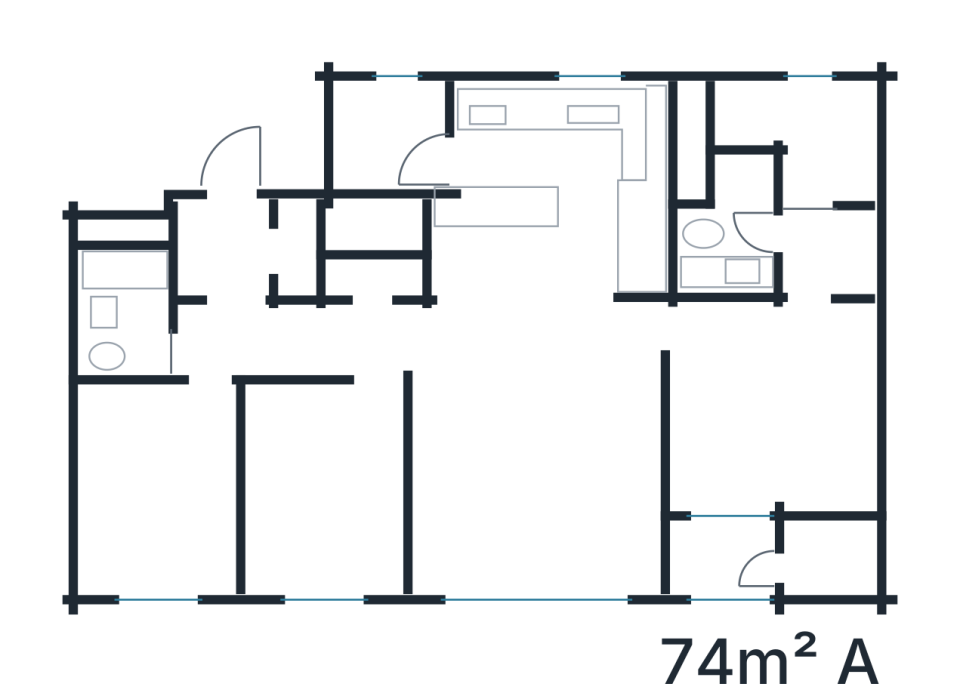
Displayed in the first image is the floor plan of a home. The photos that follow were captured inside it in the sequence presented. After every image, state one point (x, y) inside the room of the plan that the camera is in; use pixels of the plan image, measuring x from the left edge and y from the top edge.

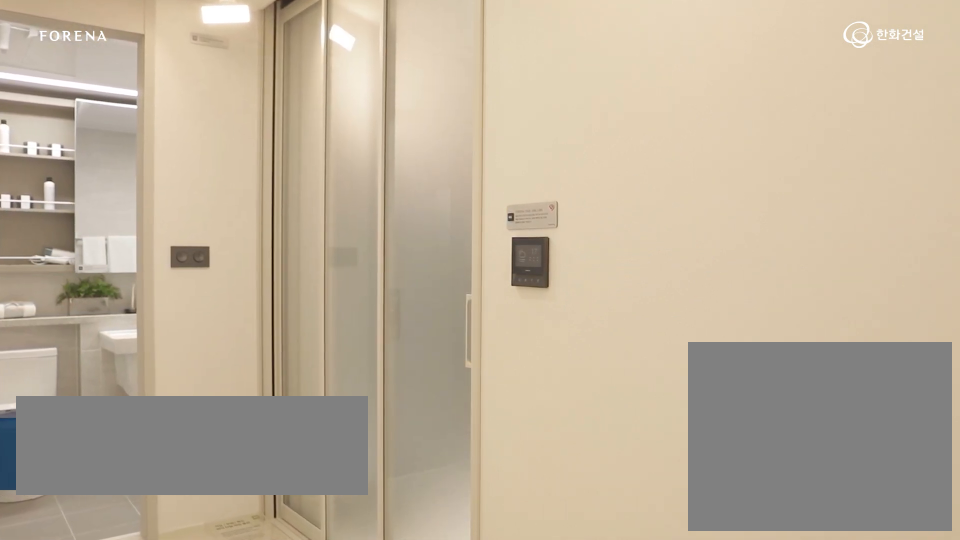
(235, 246)
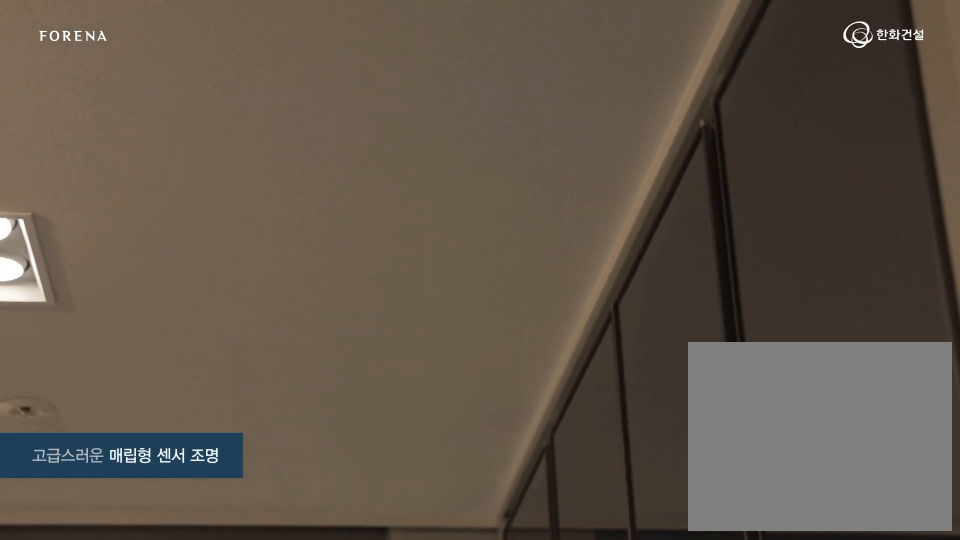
(236, 246)
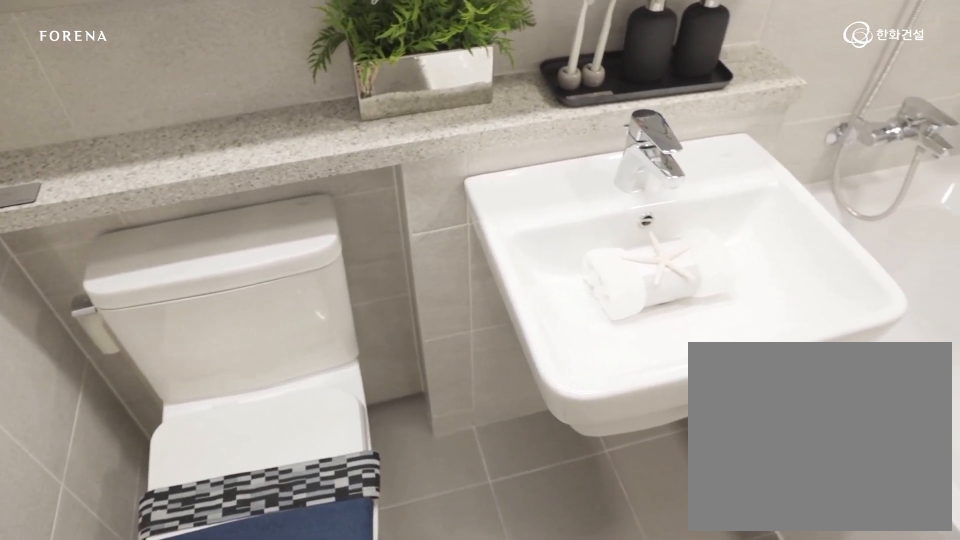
(161, 347)
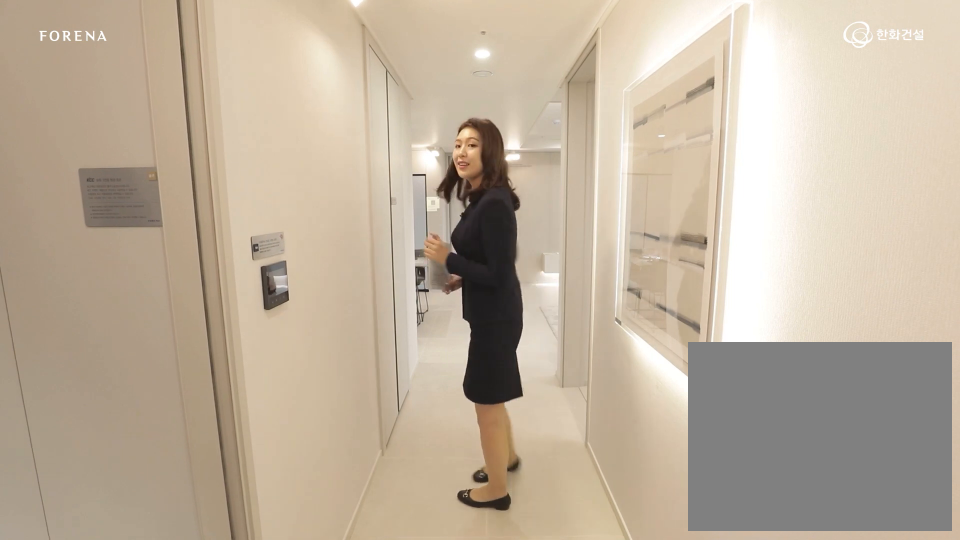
(342, 340)
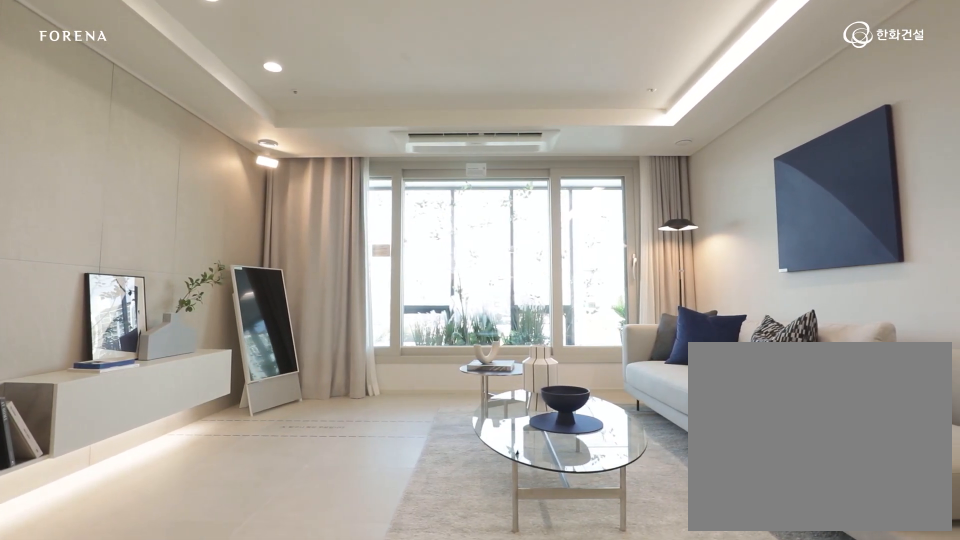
(544, 463)
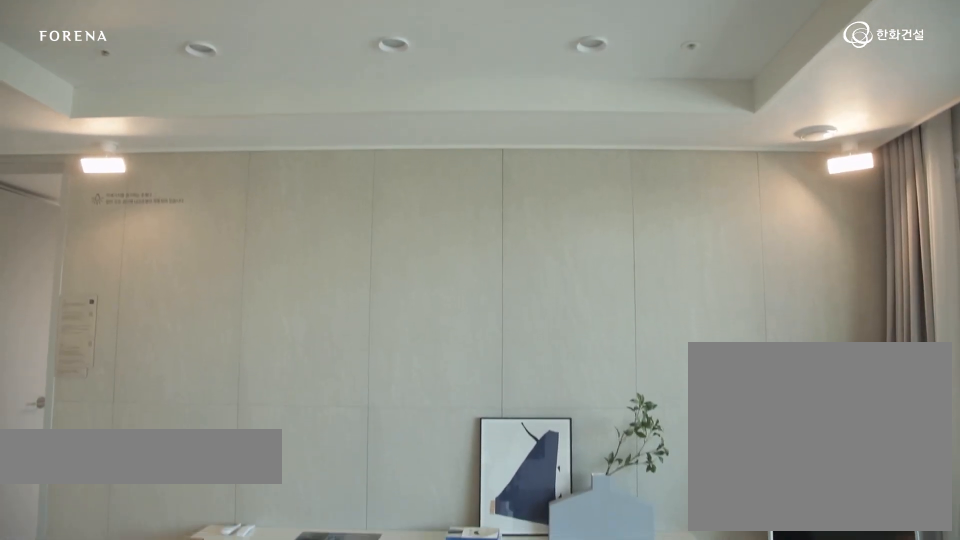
(544, 463)
